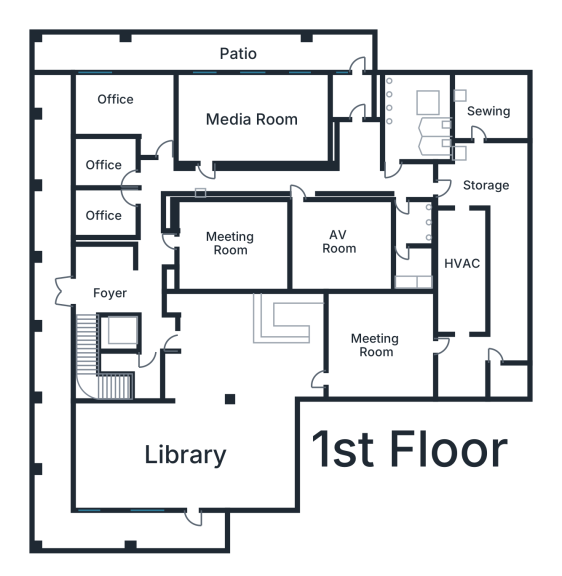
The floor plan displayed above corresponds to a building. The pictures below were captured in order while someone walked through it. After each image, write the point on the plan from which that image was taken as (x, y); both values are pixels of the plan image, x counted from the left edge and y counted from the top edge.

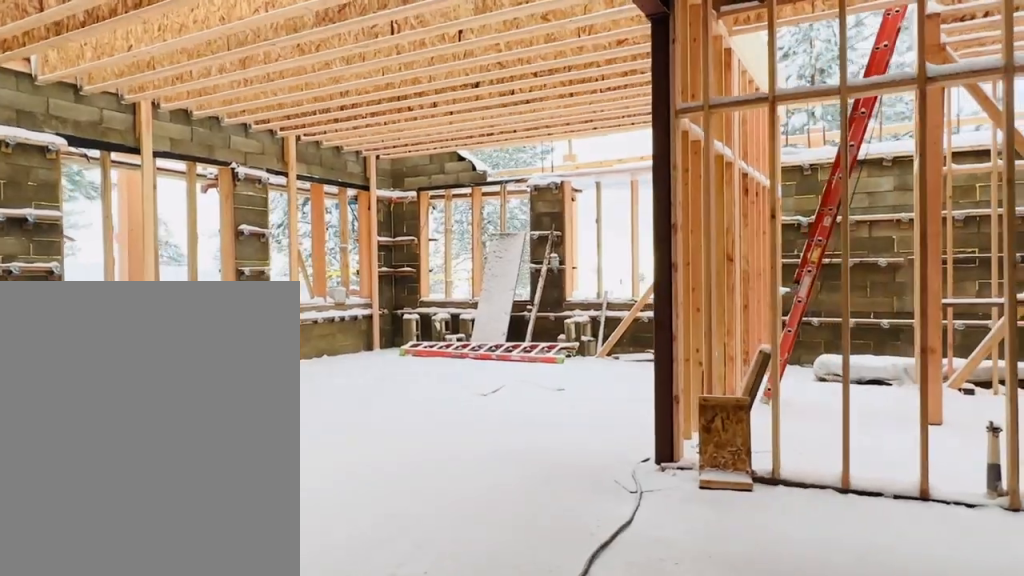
(252, 375)
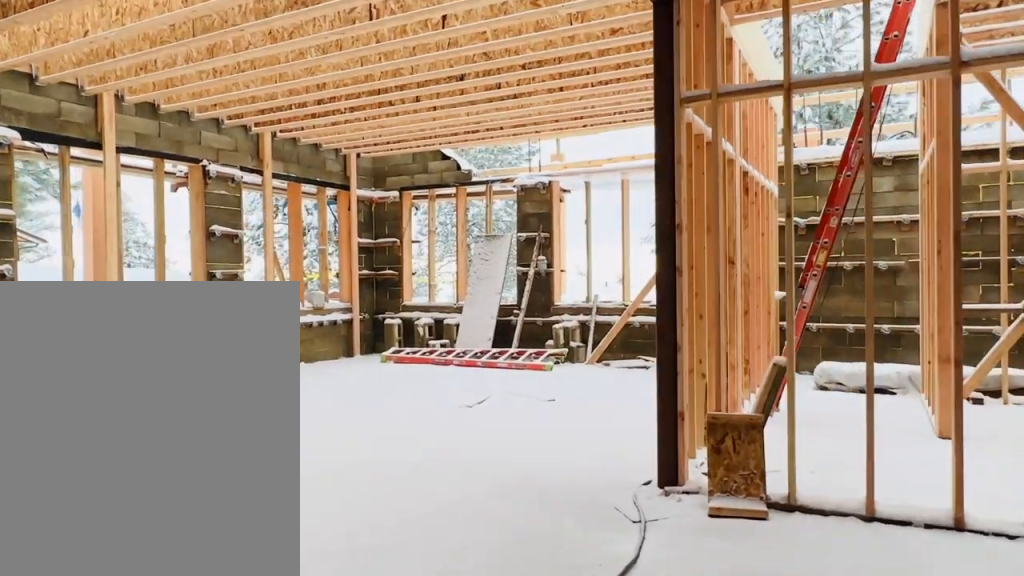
(244, 379)
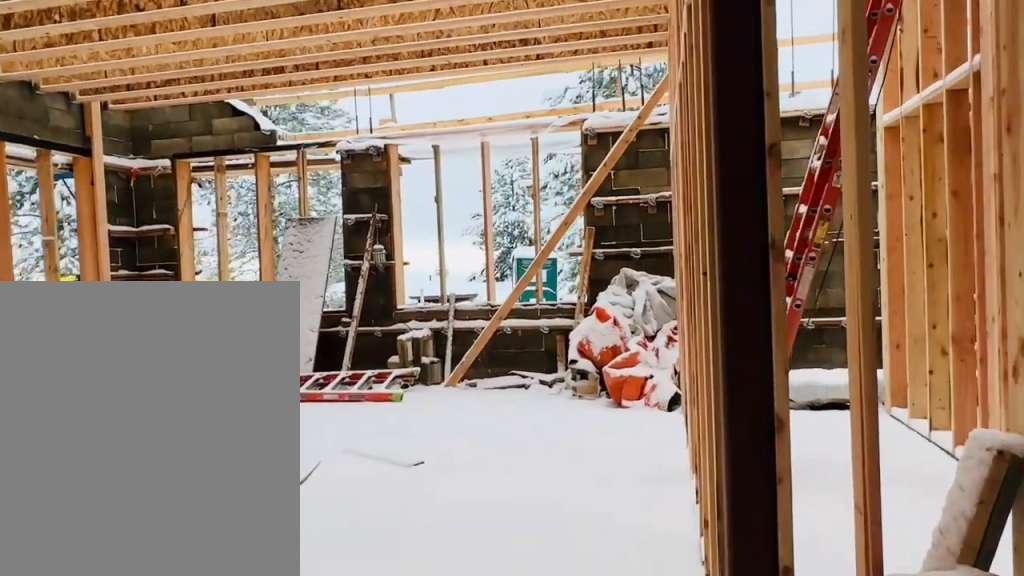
(192, 409)
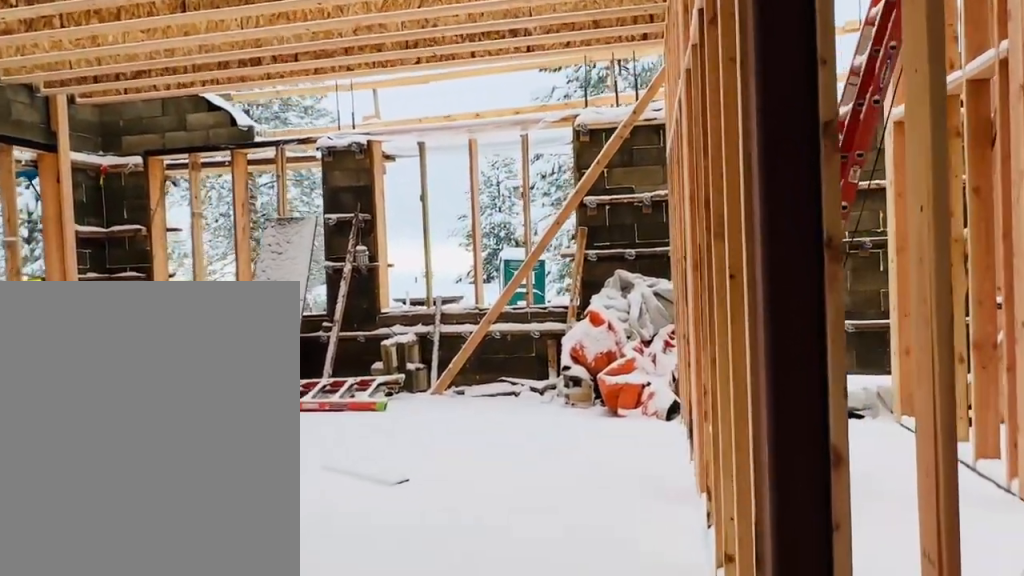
(187, 413)
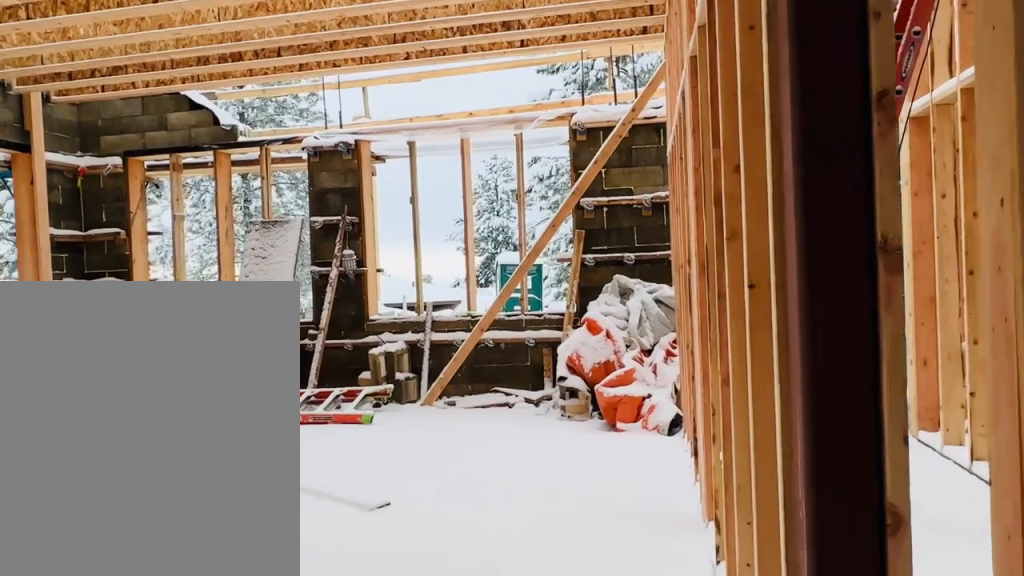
(181, 415)
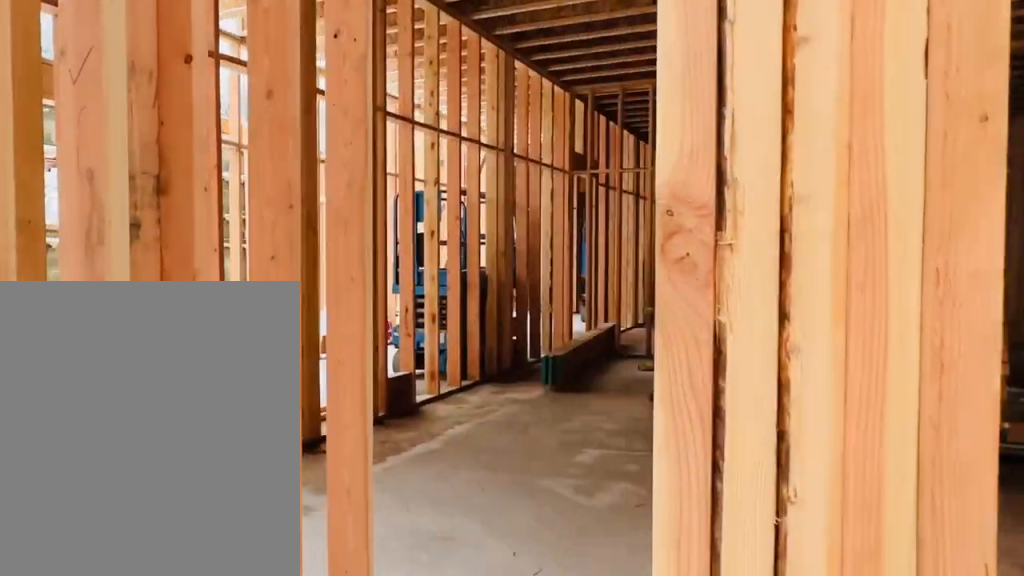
(166, 245)
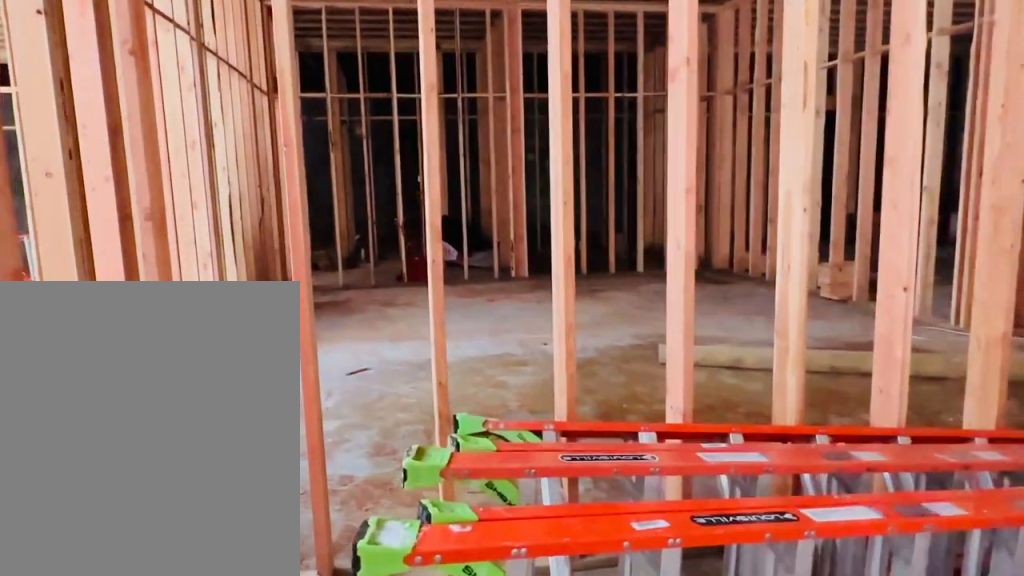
(249, 235)
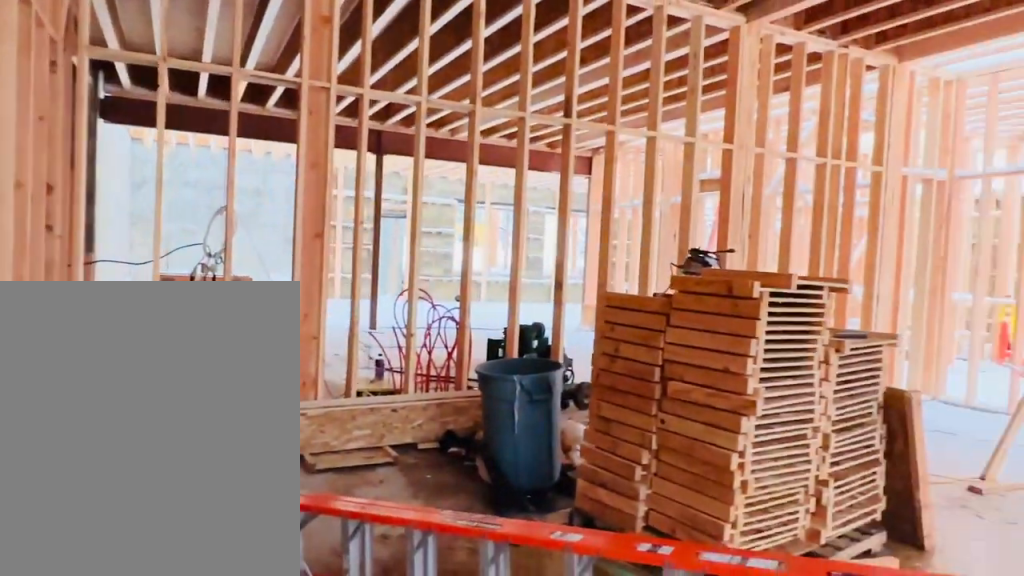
(275, 233)
